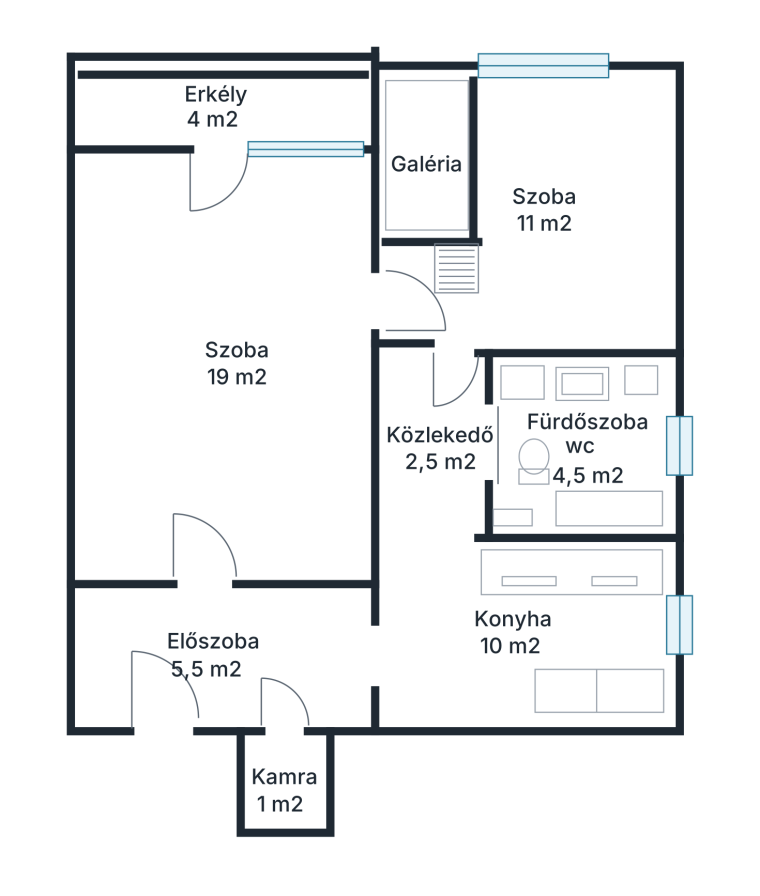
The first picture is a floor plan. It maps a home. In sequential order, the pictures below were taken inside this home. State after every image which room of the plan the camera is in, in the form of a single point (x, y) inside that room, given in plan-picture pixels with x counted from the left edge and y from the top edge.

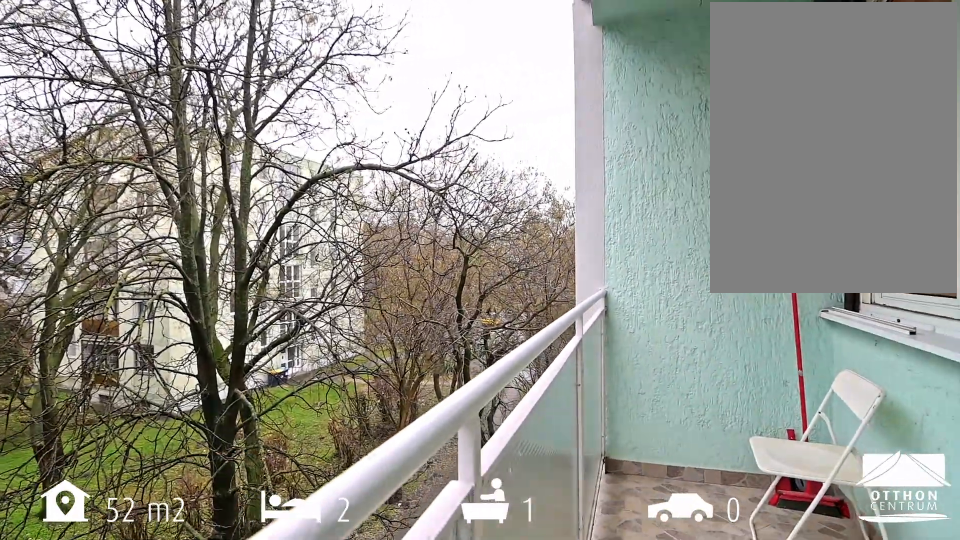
(220, 102)
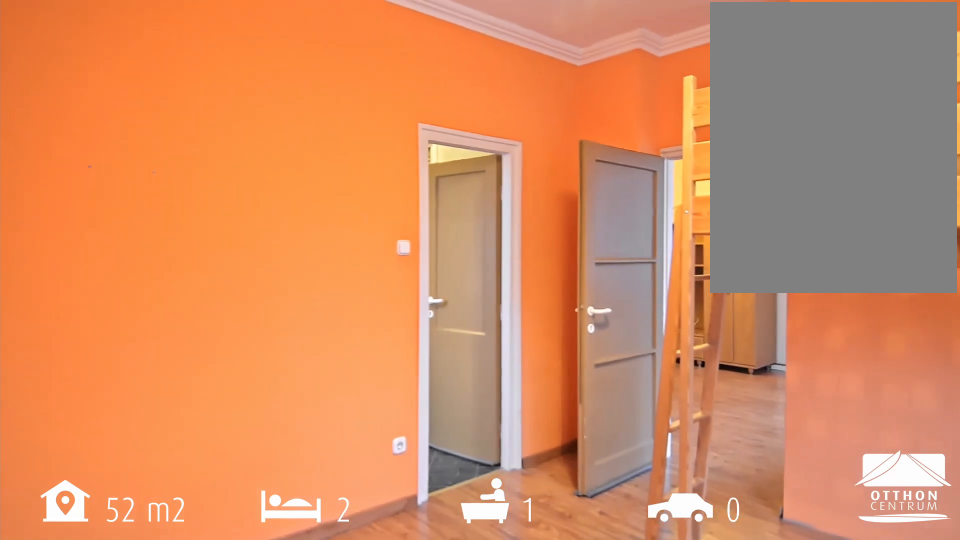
(545, 206)
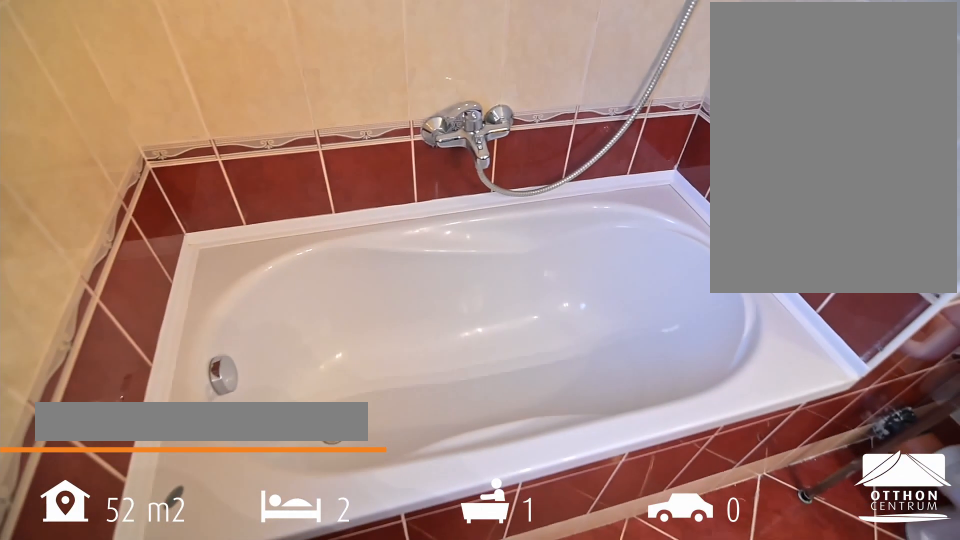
(589, 442)
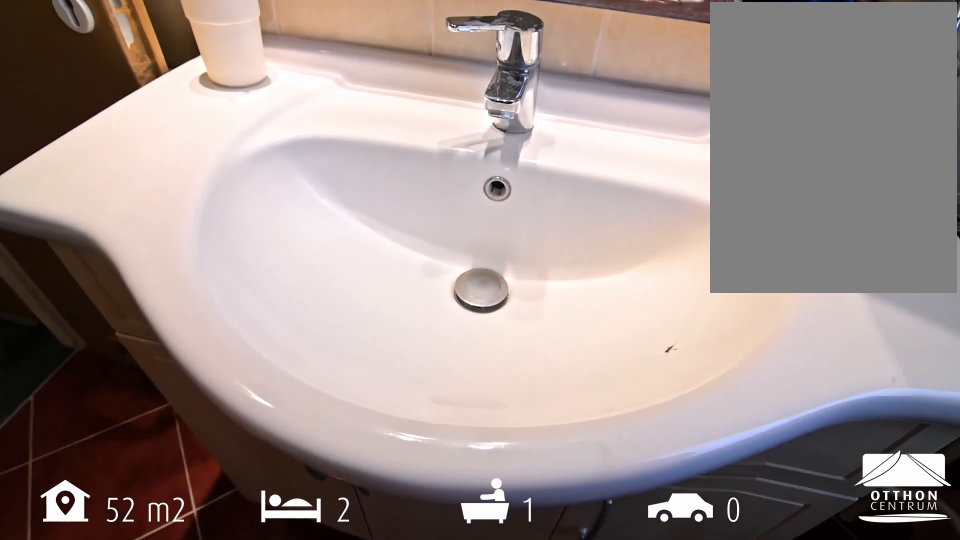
(589, 442)
